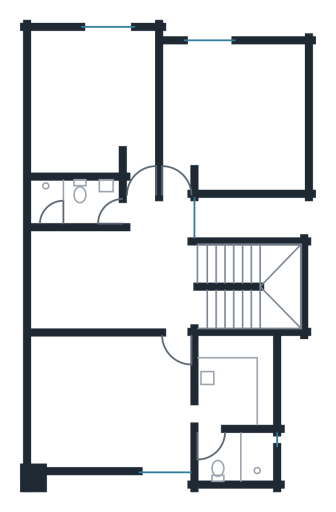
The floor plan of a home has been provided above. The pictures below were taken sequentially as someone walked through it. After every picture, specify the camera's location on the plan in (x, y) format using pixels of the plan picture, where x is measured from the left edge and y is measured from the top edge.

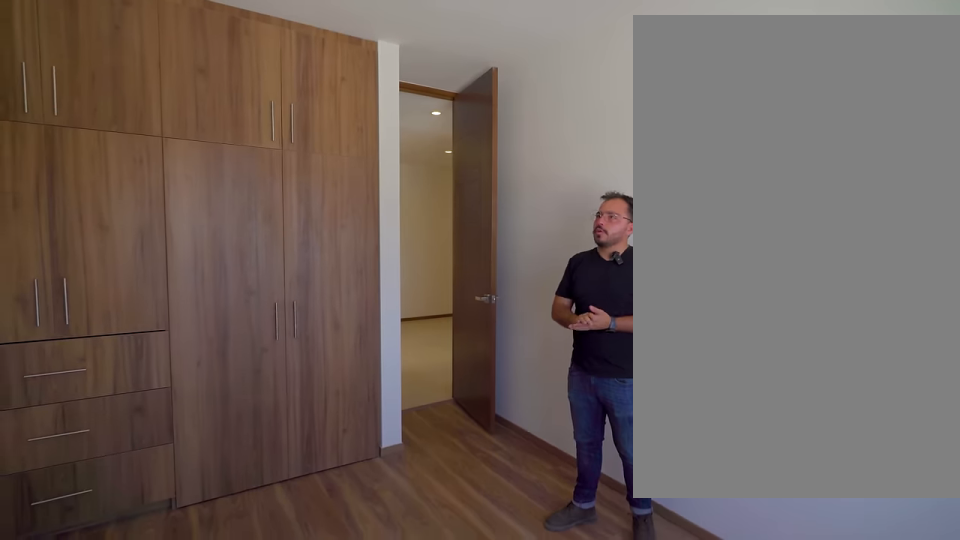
(180, 60)
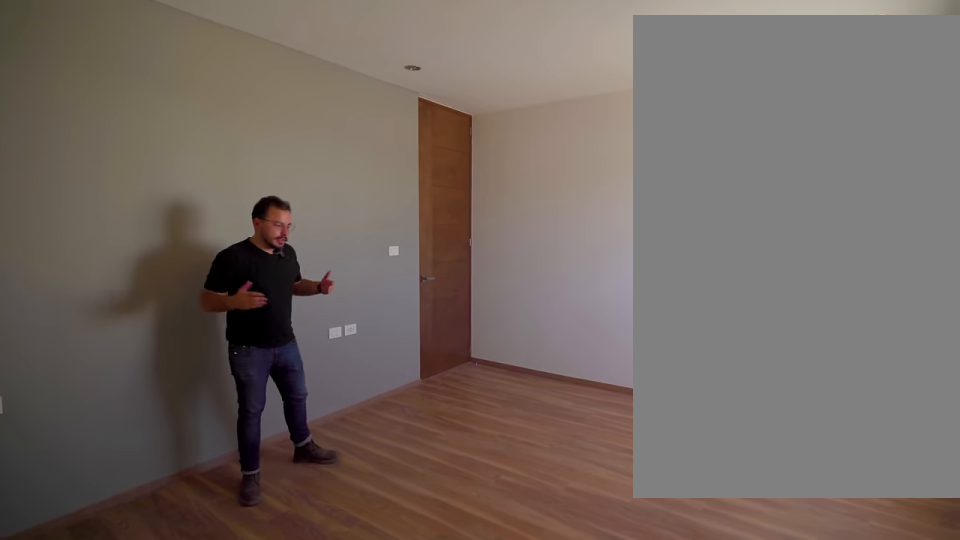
(50, 449)
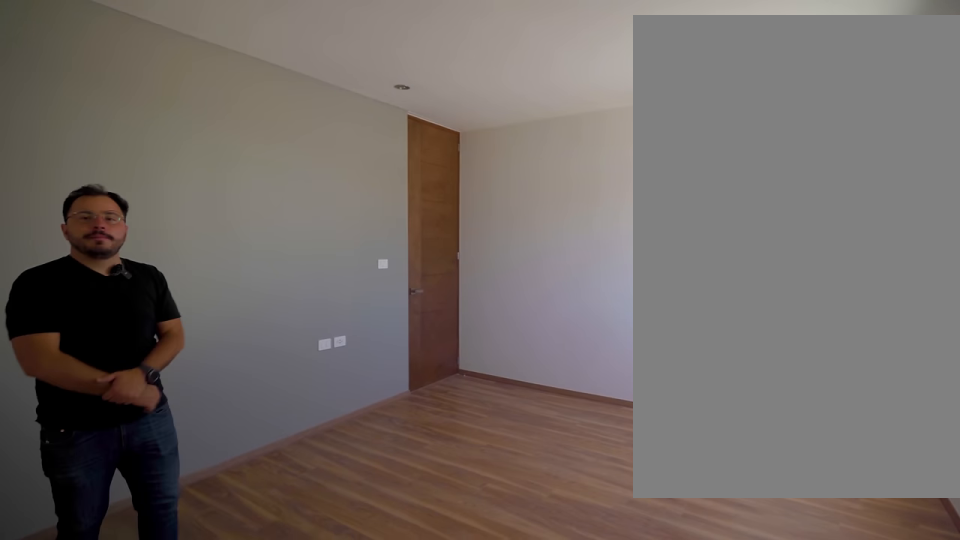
(49, 448)
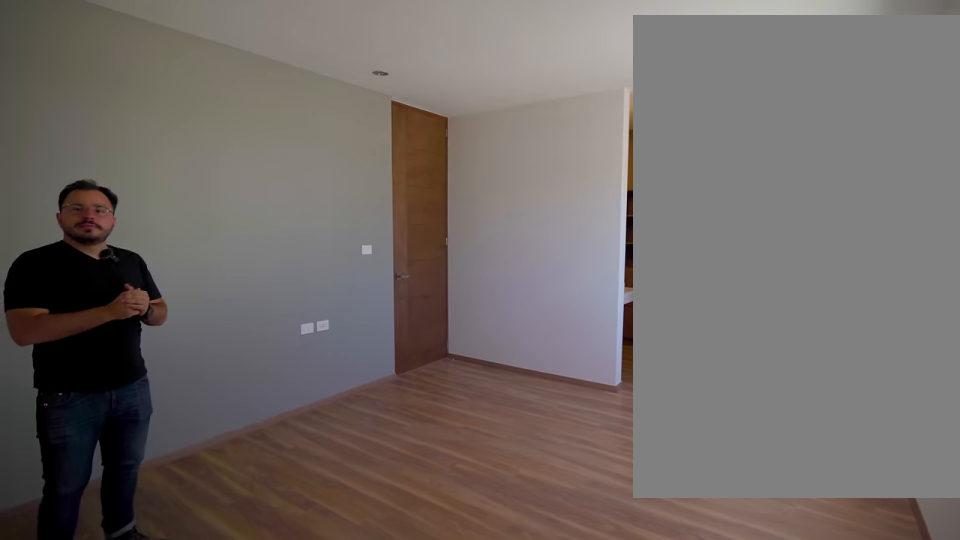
(48, 447)
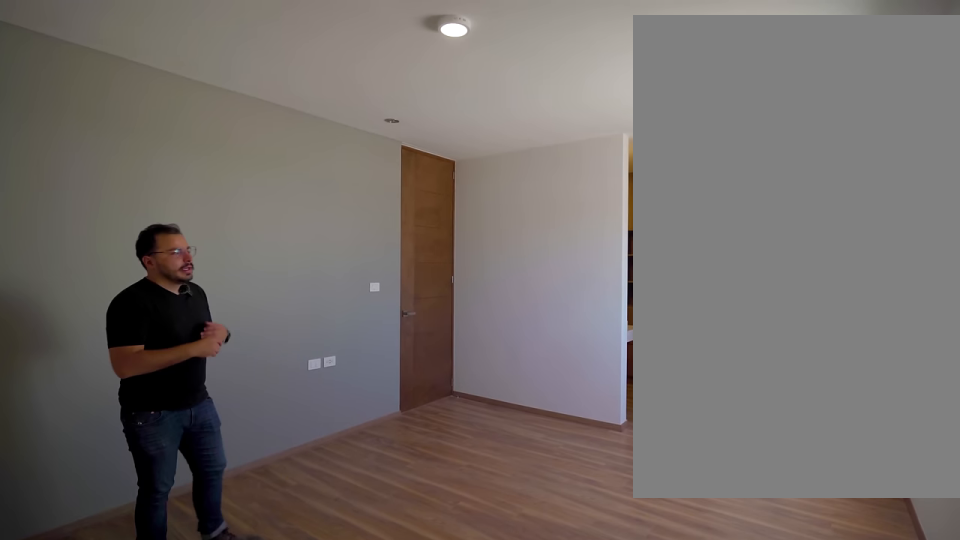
(48, 448)
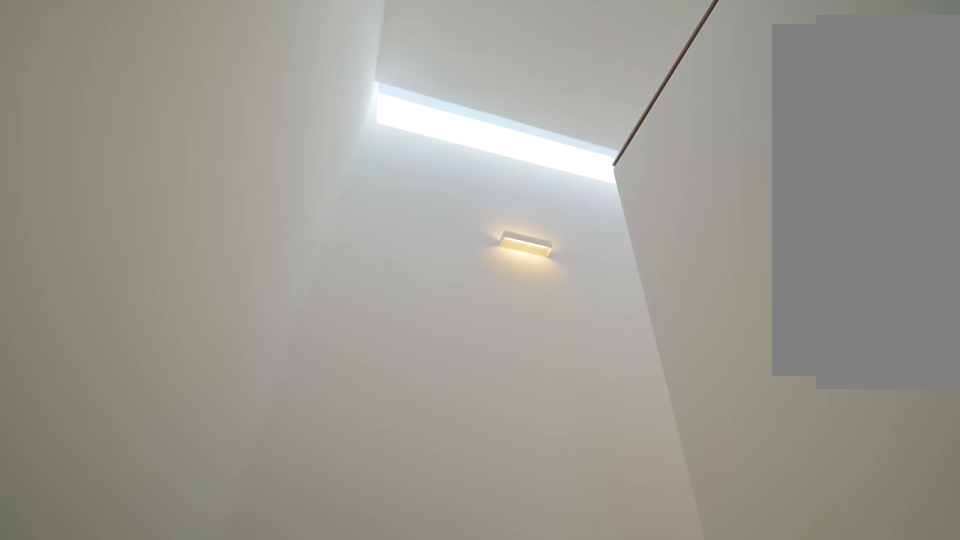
(245, 266)
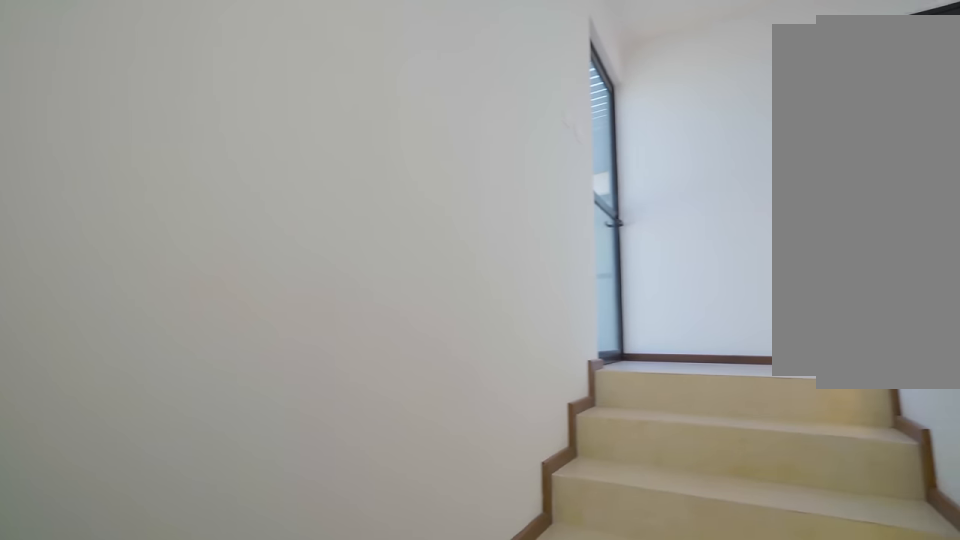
(278, 274)
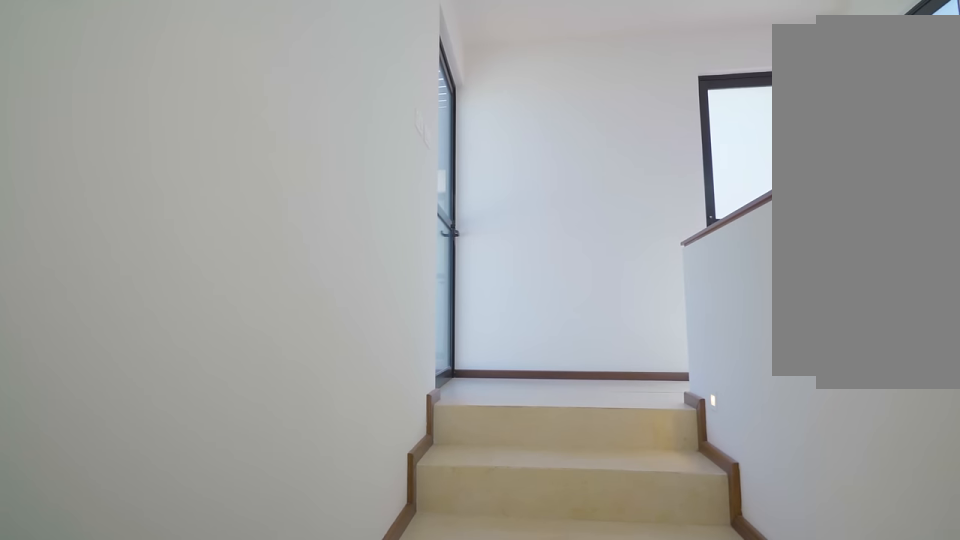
(279, 301)
